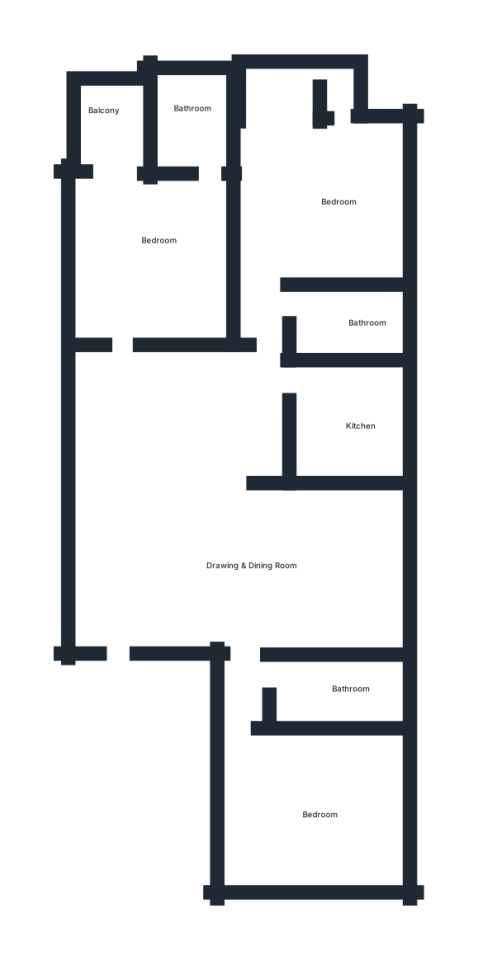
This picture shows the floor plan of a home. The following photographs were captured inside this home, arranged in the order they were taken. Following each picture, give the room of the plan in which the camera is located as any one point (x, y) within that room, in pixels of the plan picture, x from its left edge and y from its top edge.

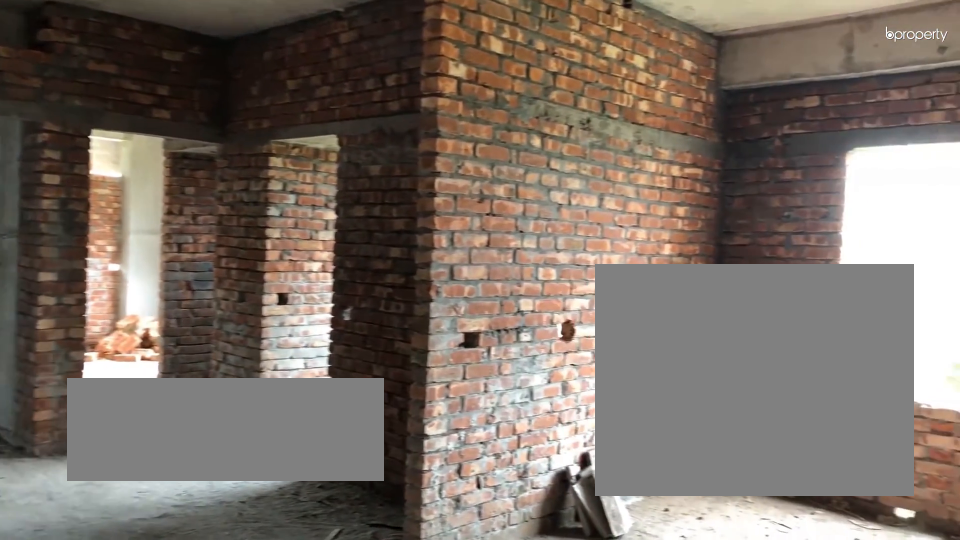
(232, 549)
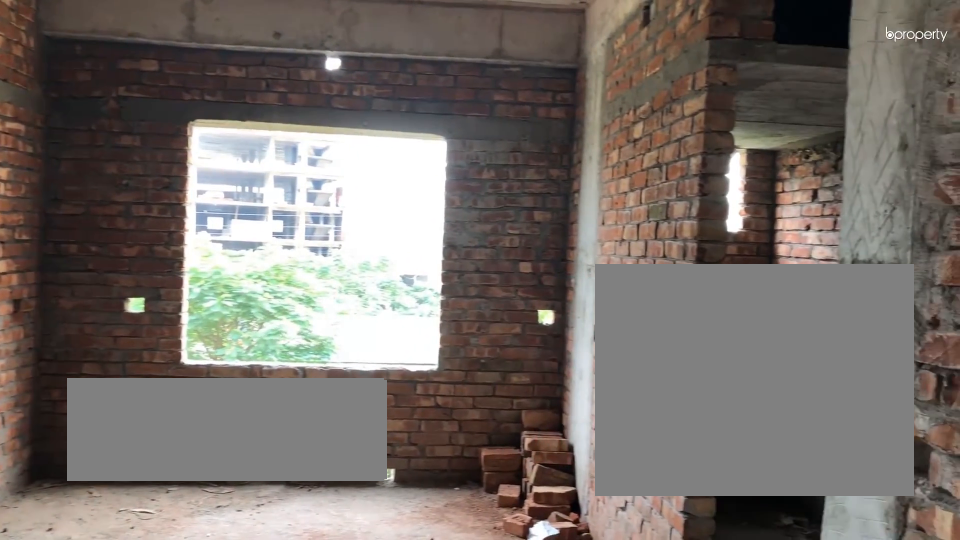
(313, 572)
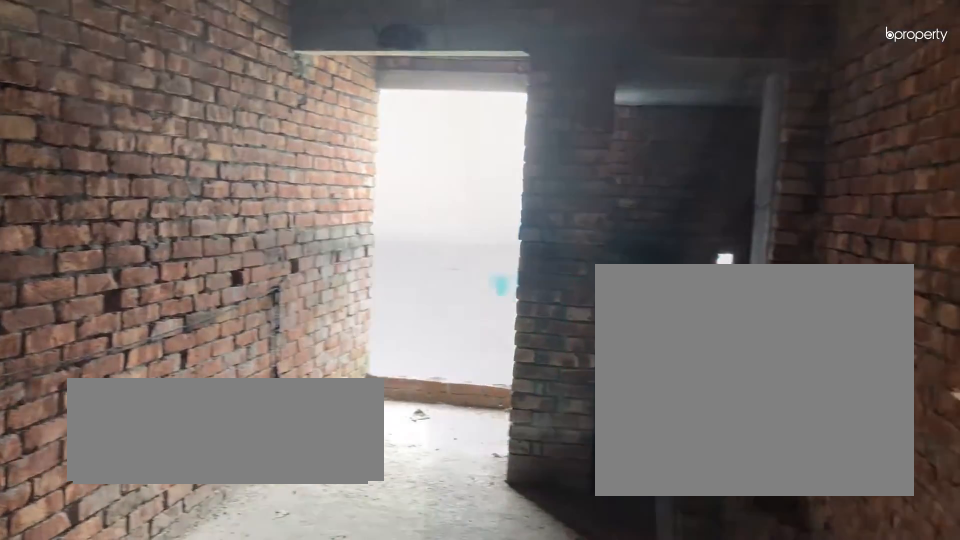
(151, 237)
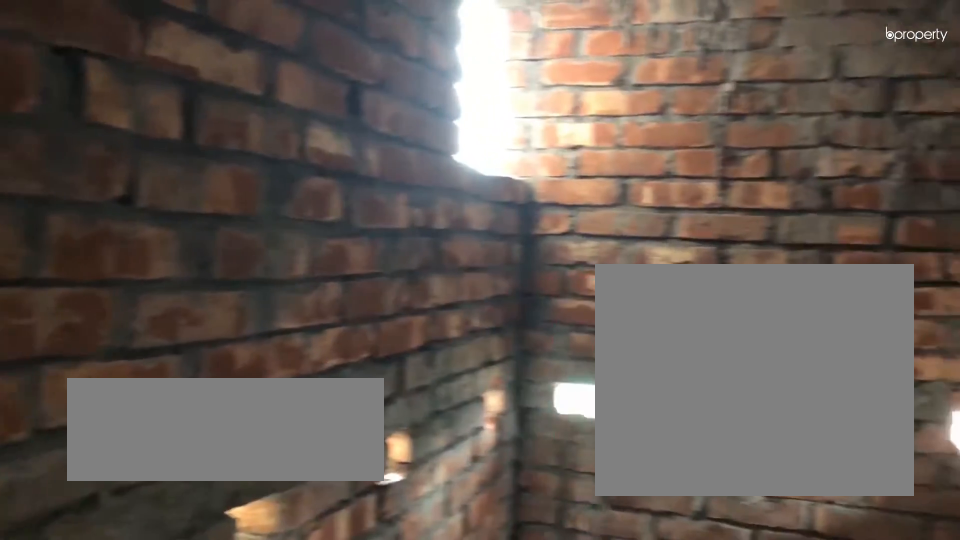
(194, 119)
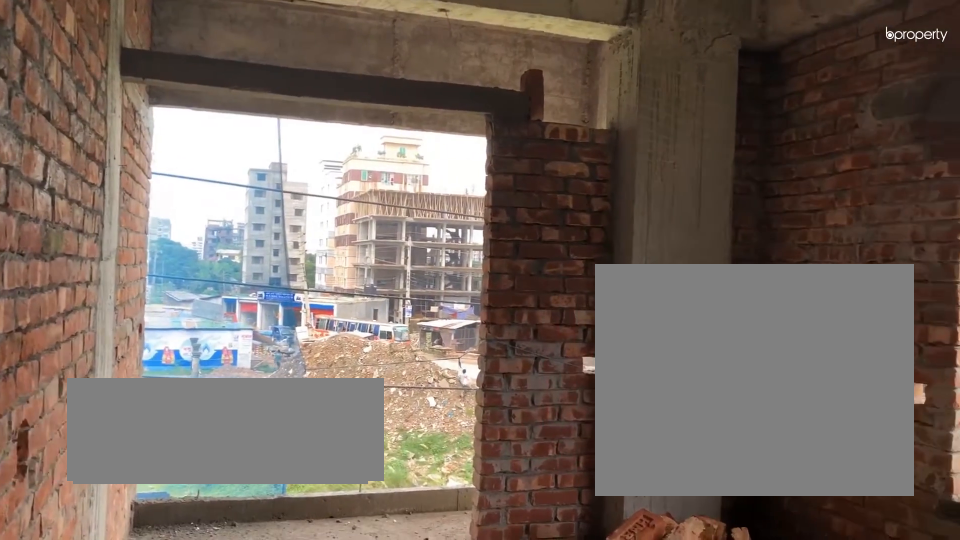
(314, 216)
